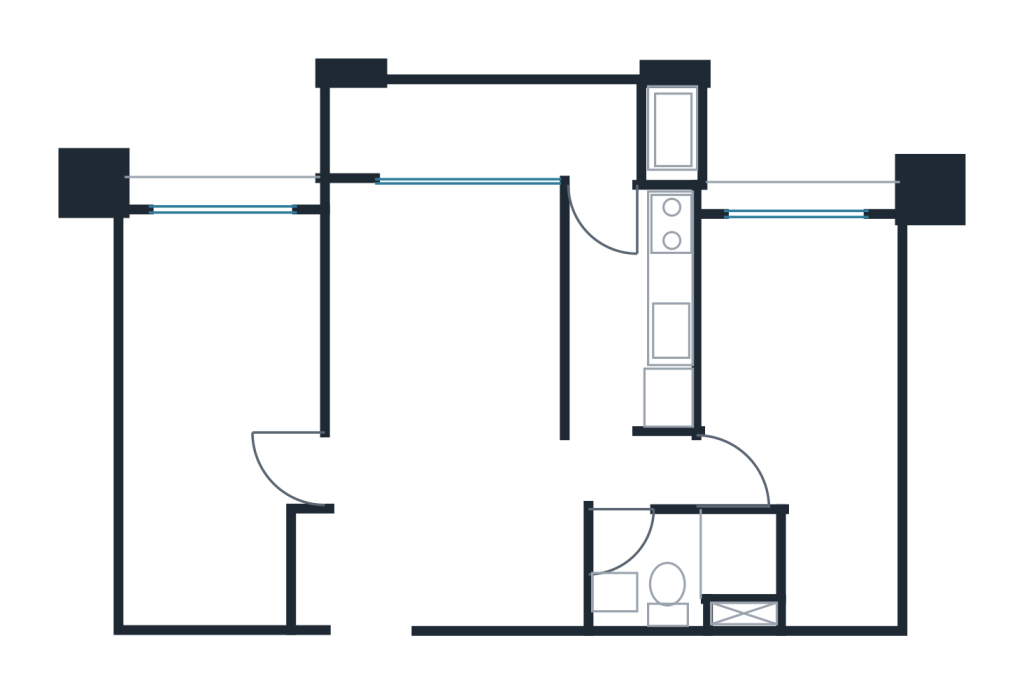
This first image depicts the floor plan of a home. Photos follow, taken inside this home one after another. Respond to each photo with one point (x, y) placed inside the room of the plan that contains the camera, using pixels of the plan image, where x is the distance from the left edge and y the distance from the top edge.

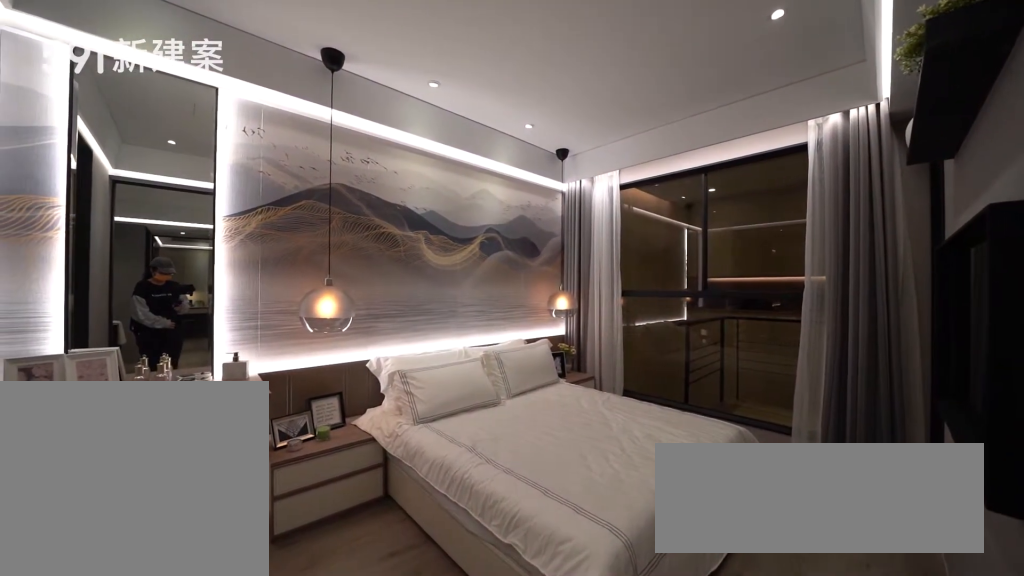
(220, 409)
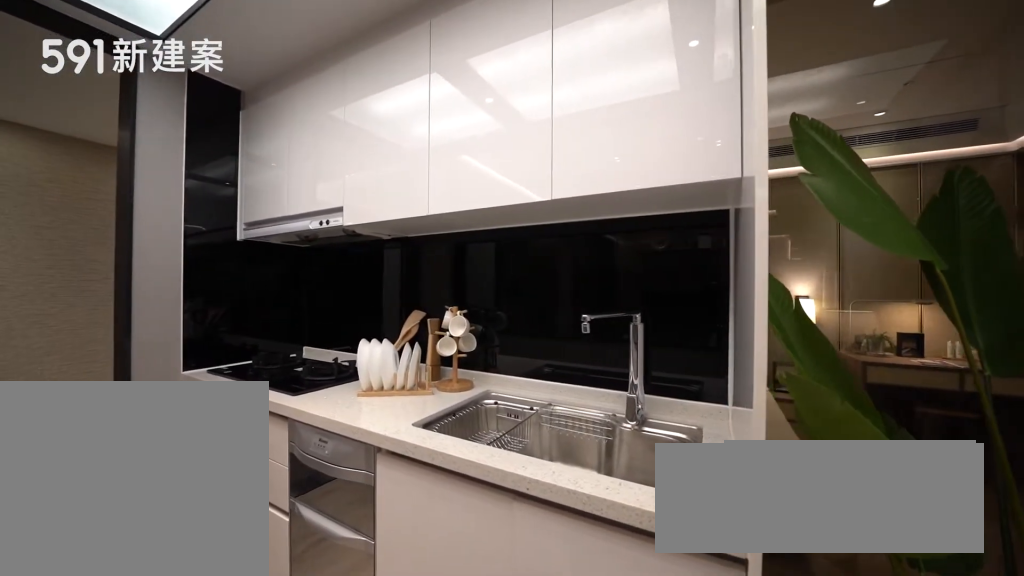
(634, 305)
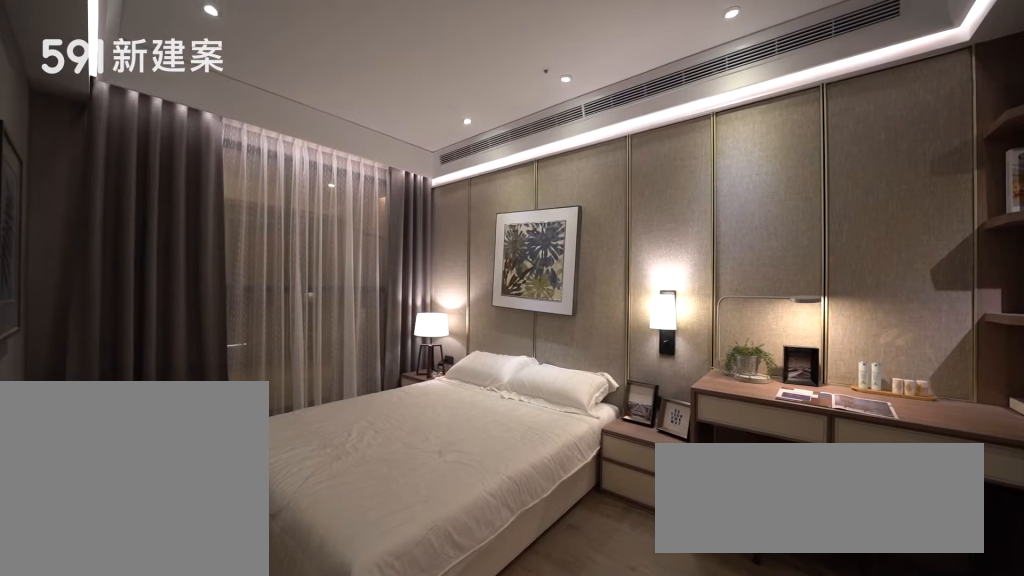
(811, 401)
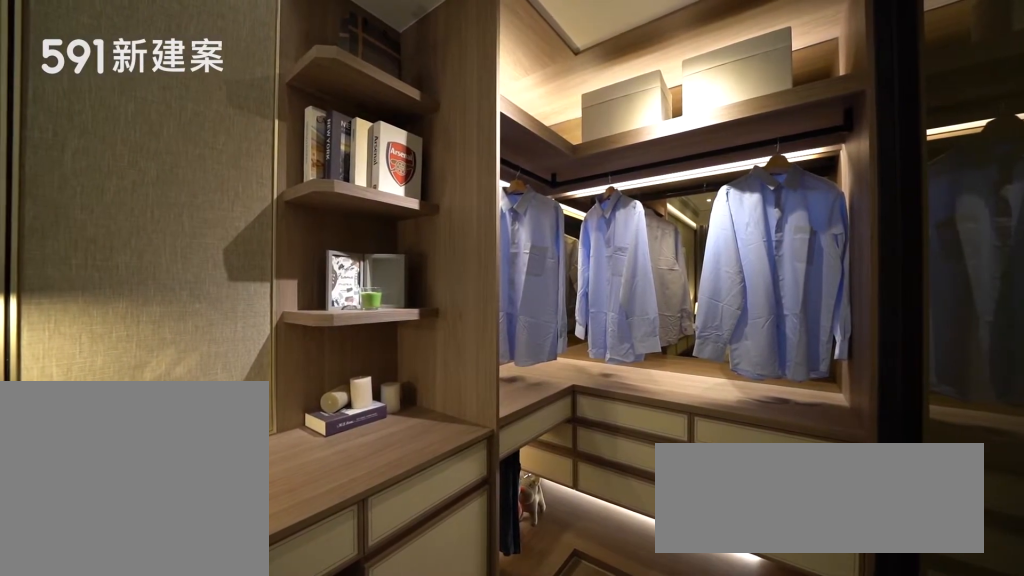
(811, 401)
